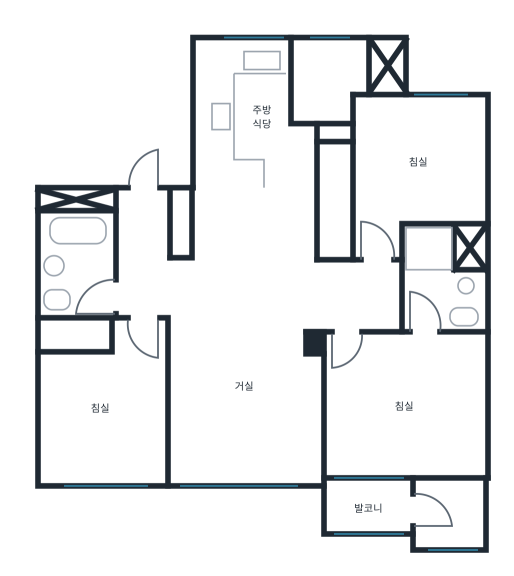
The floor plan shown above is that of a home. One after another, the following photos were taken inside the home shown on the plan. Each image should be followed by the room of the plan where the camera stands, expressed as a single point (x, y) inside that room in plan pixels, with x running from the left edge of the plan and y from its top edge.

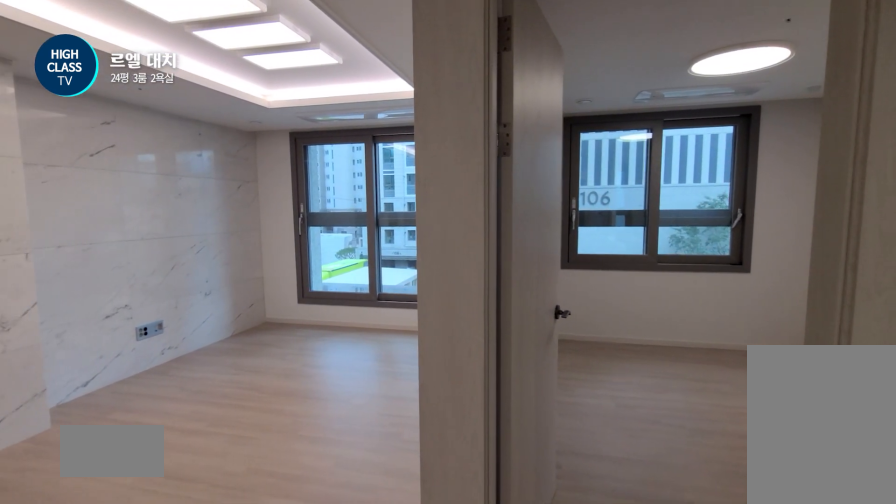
(157, 289)
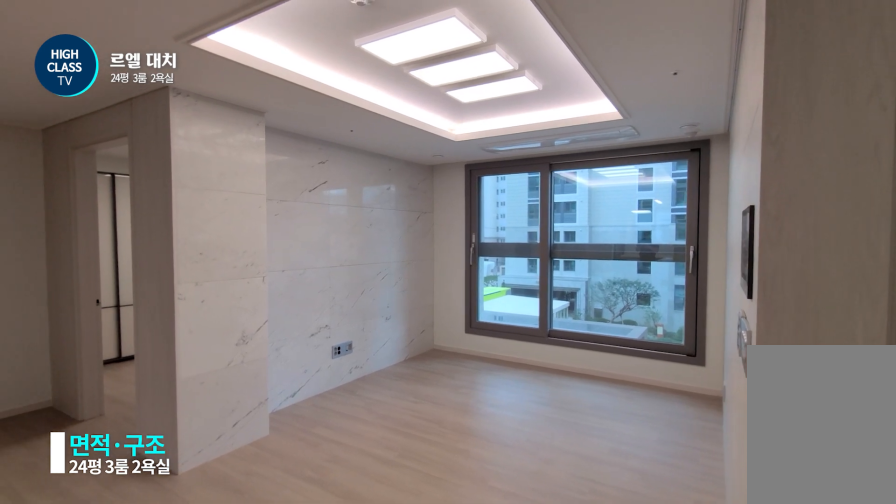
(157, 289)
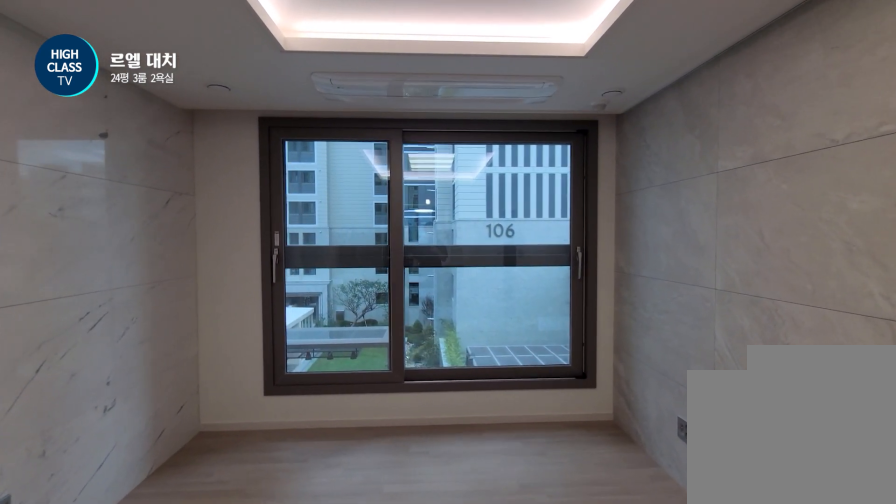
(244, 371)
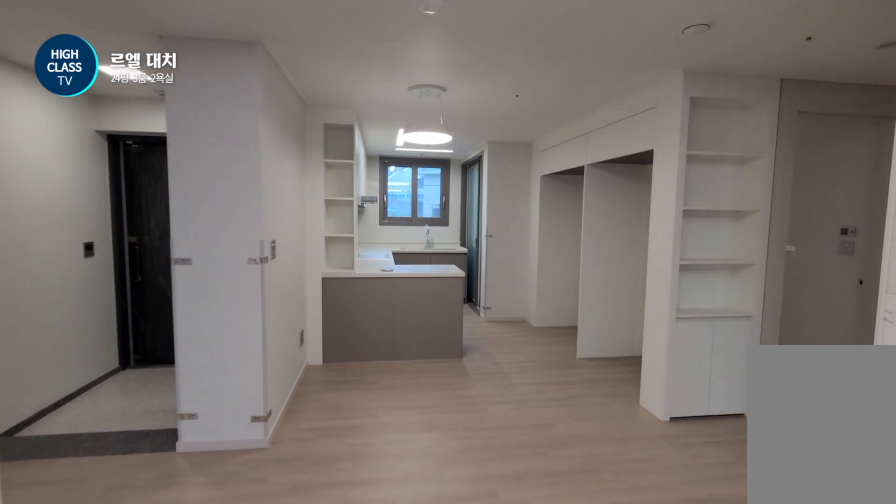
(244, 371)
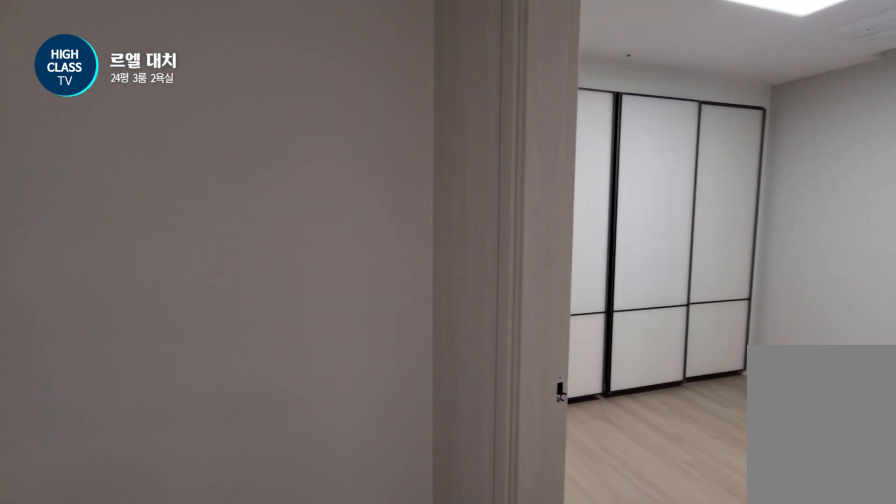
(362, 297)
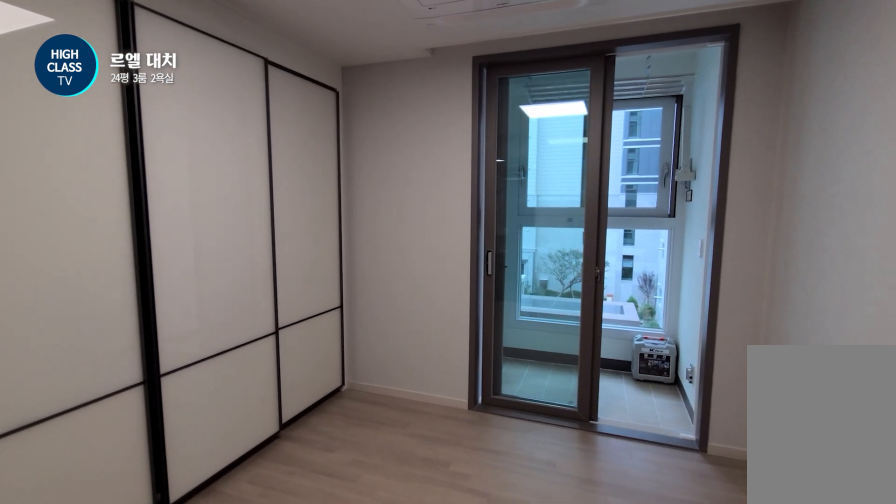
(398, 426)
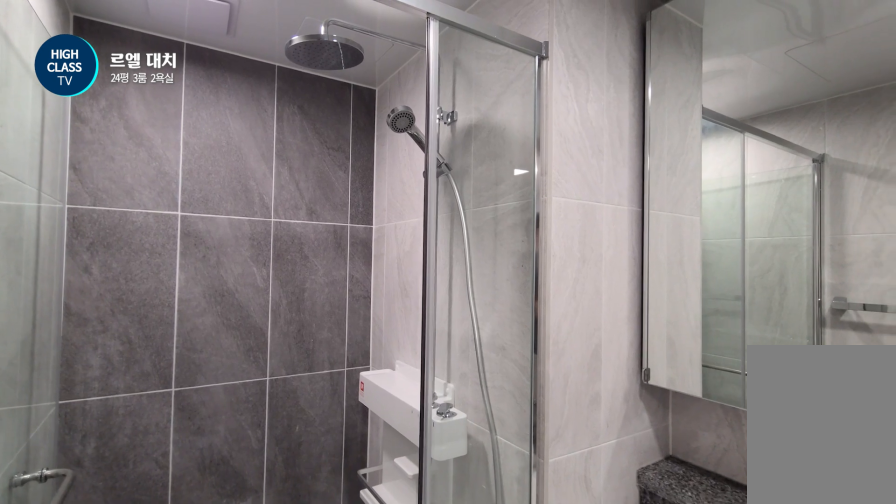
(443, 280)
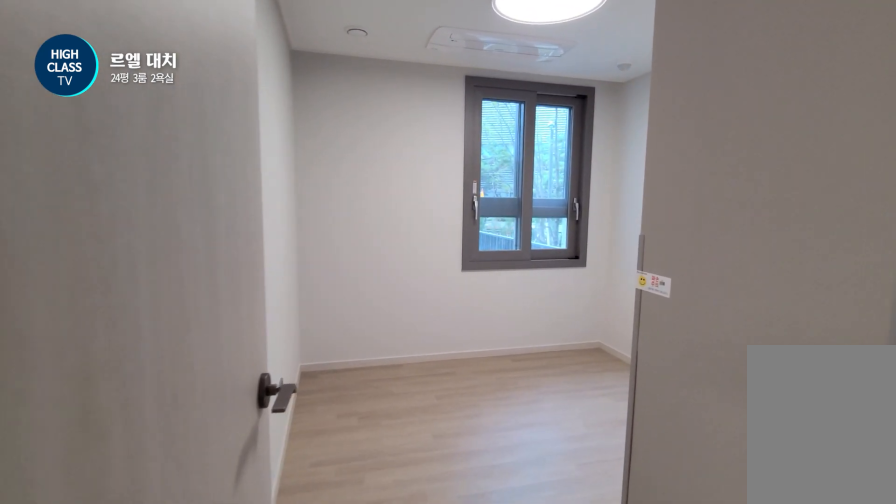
(362, 297)
